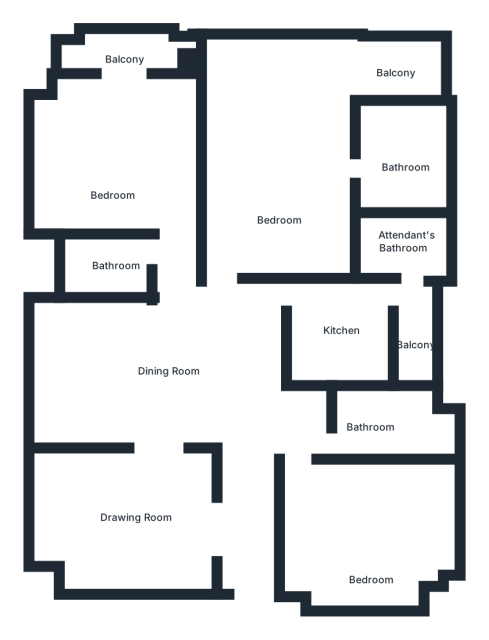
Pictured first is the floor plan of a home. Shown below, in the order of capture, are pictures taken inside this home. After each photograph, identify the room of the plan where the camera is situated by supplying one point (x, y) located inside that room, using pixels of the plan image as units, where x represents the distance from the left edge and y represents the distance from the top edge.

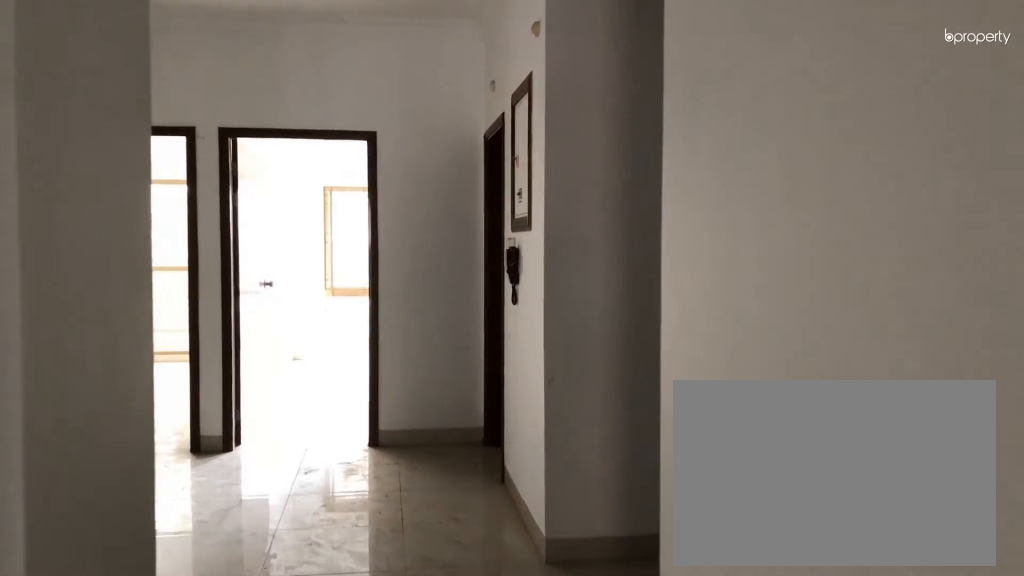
(248, 558)
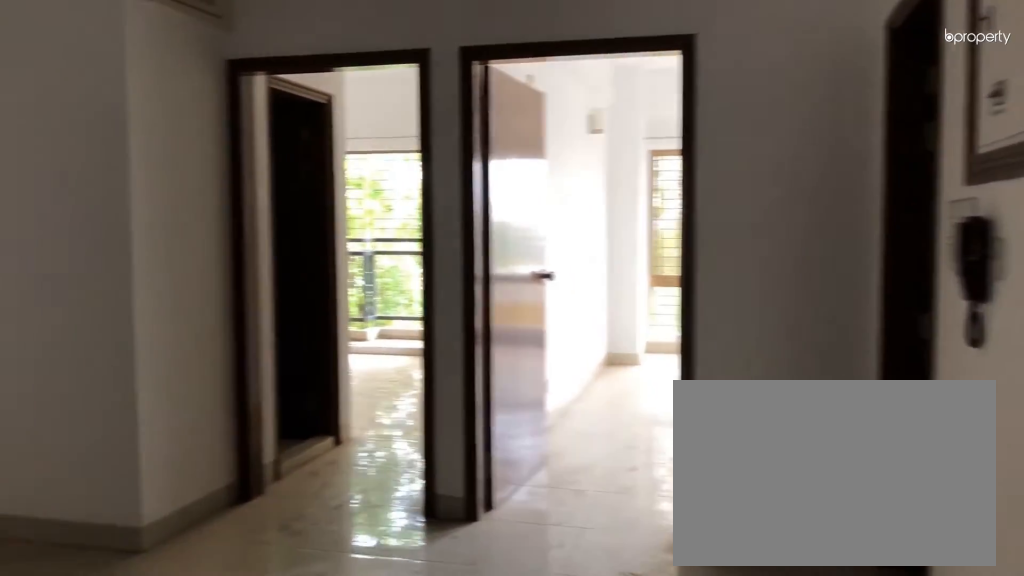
(169, 378)
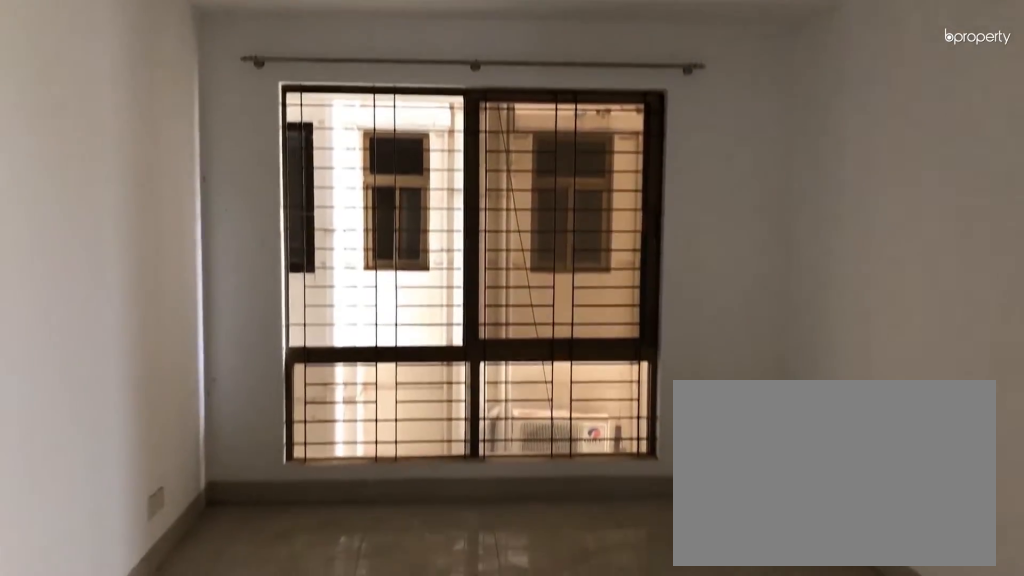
(169, 378)
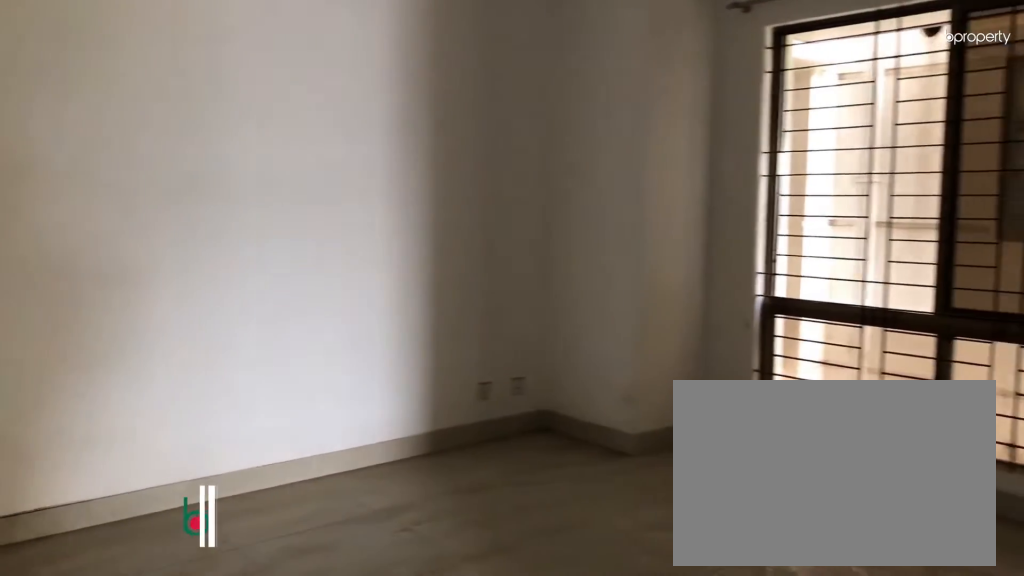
(138, 519)
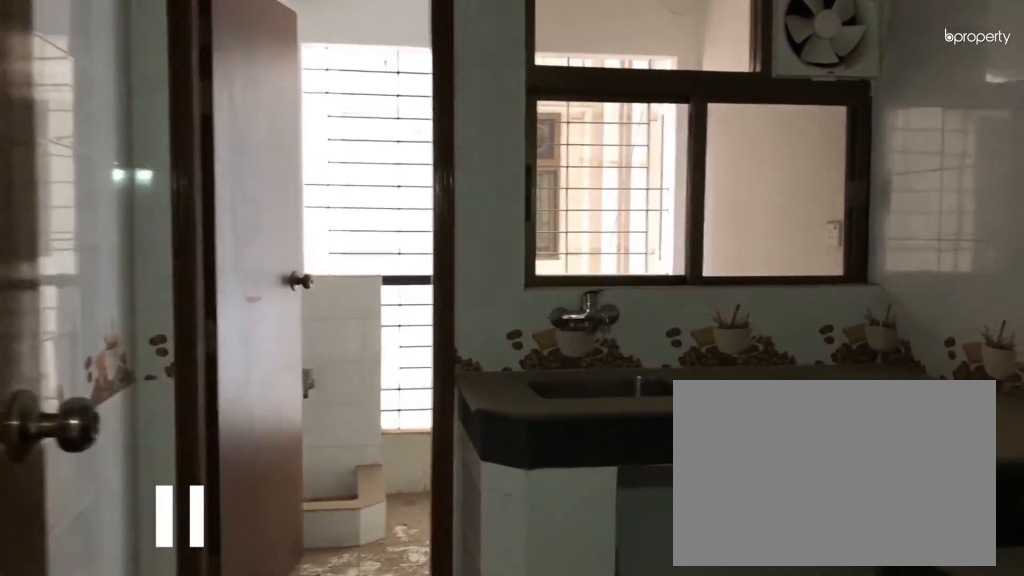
(340, 334)
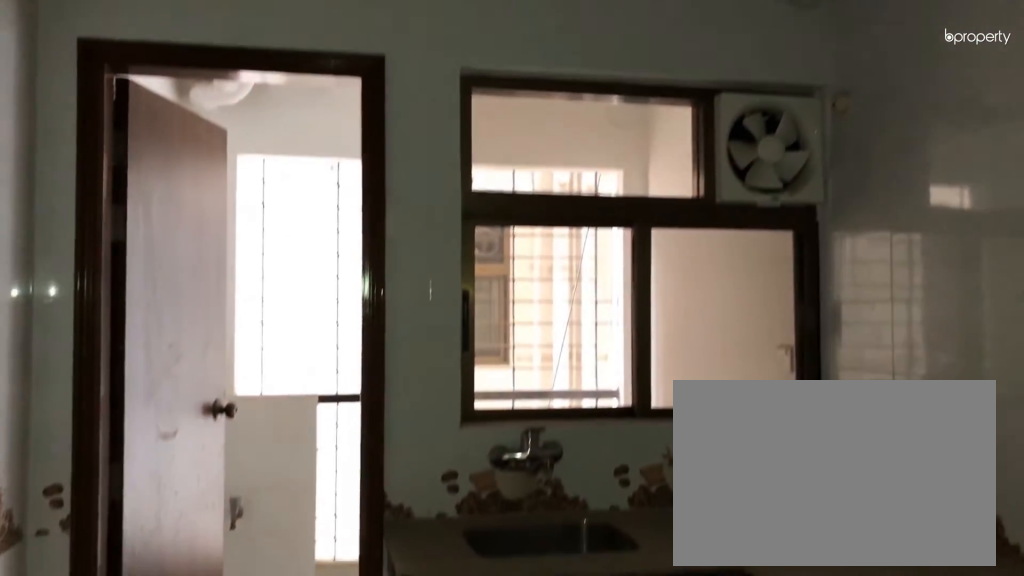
(340, 334)
